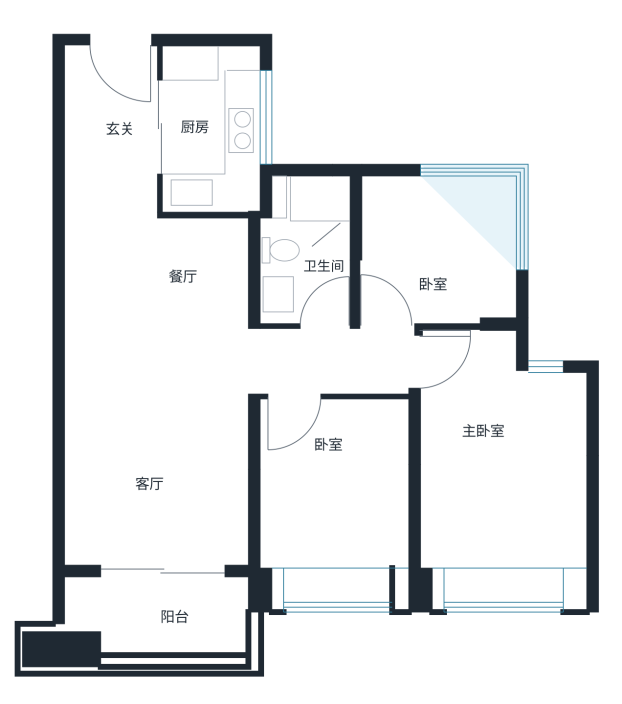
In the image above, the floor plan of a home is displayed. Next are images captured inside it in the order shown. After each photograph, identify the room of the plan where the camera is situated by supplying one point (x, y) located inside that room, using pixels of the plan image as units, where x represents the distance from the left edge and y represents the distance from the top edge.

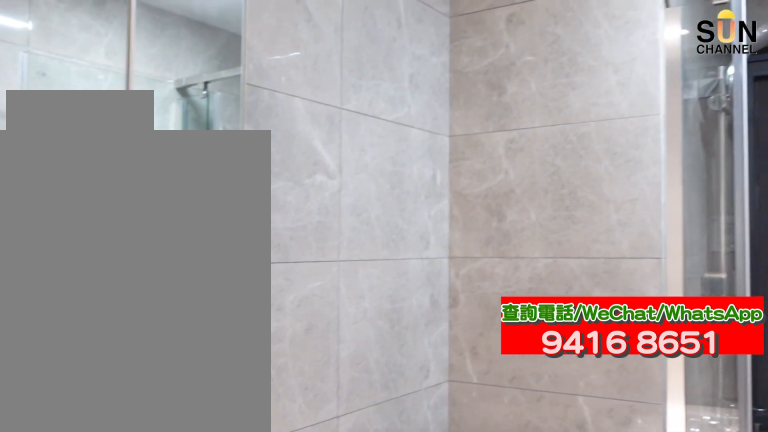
(305, 246)
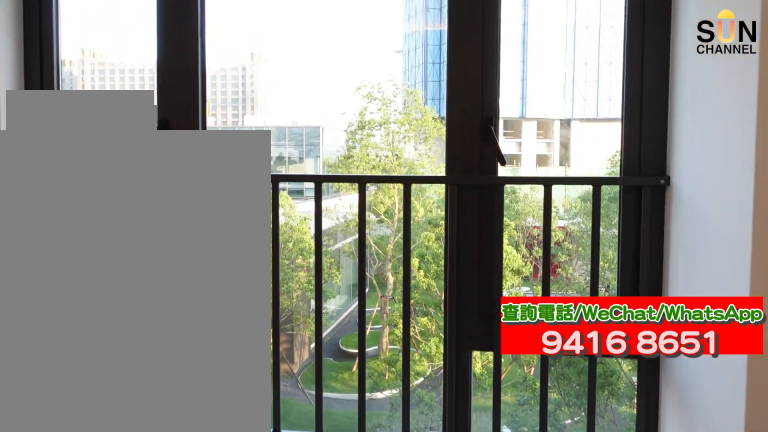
(505, 491)
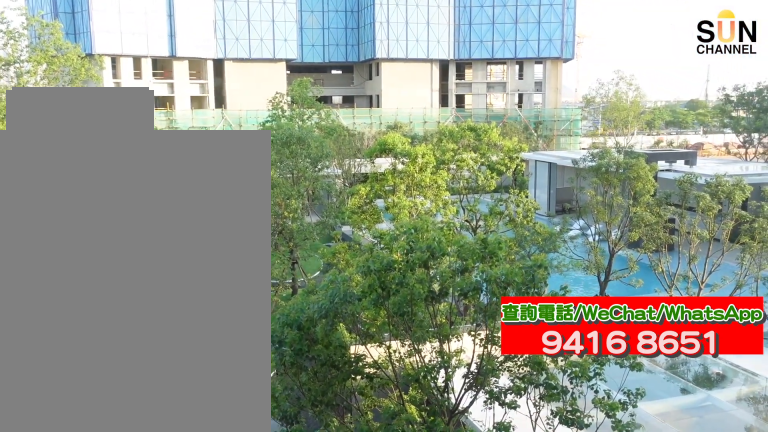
(505, 491)
